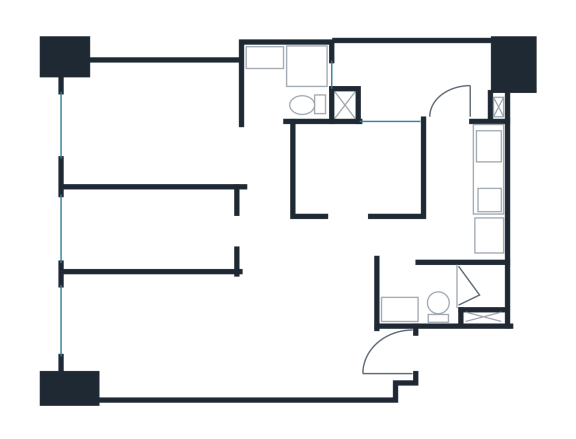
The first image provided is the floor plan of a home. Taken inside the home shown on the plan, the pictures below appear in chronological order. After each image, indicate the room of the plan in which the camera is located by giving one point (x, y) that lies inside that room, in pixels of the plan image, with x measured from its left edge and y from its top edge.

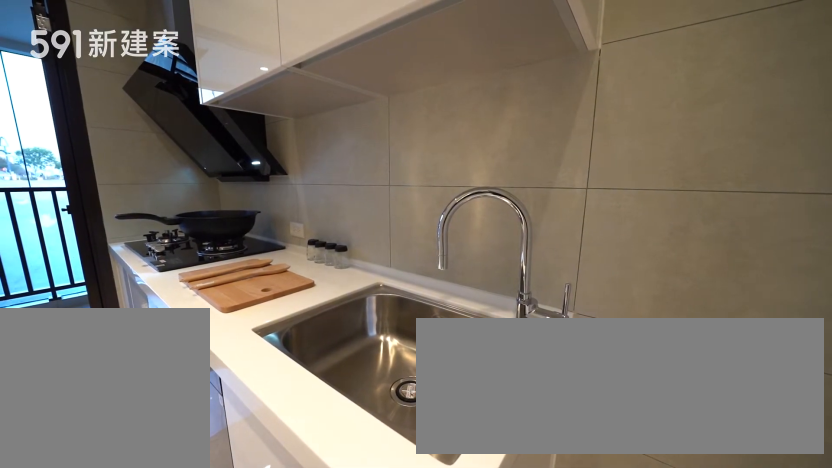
(466, 184)
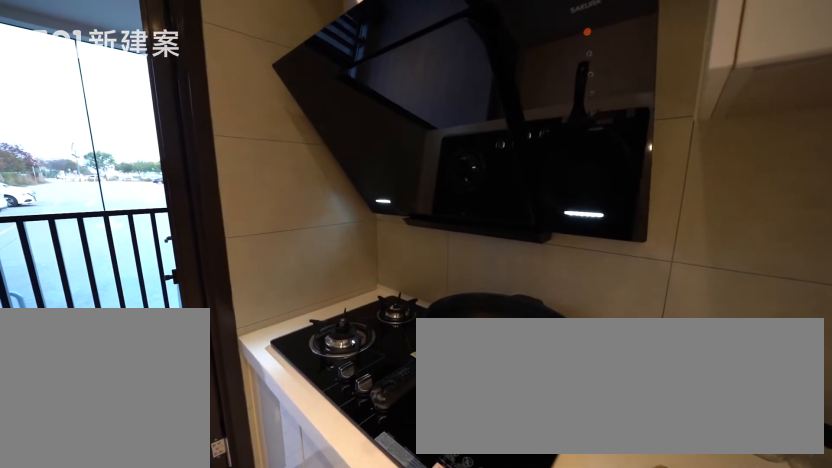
(466, 184)
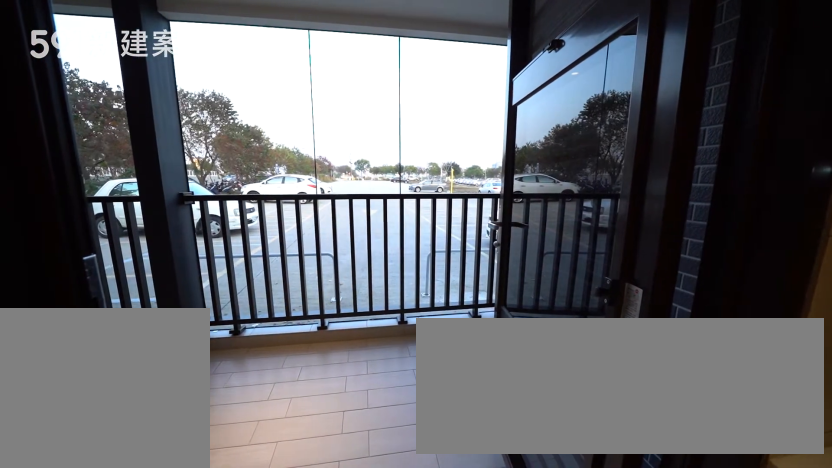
(419, 80)
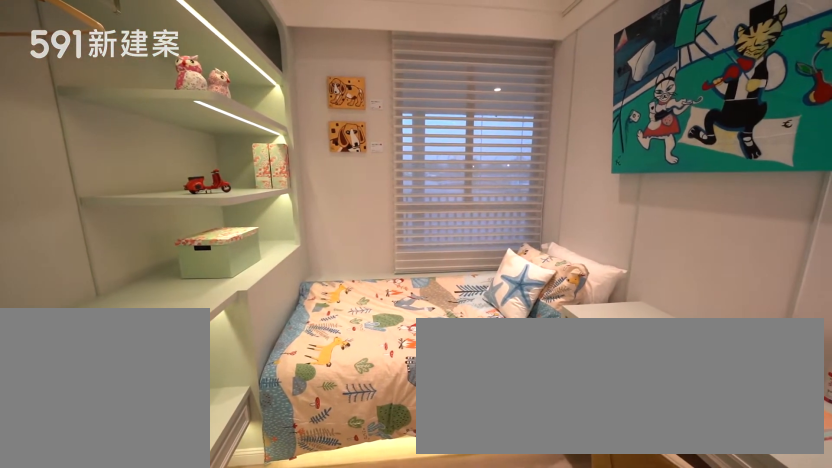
(358, 166)
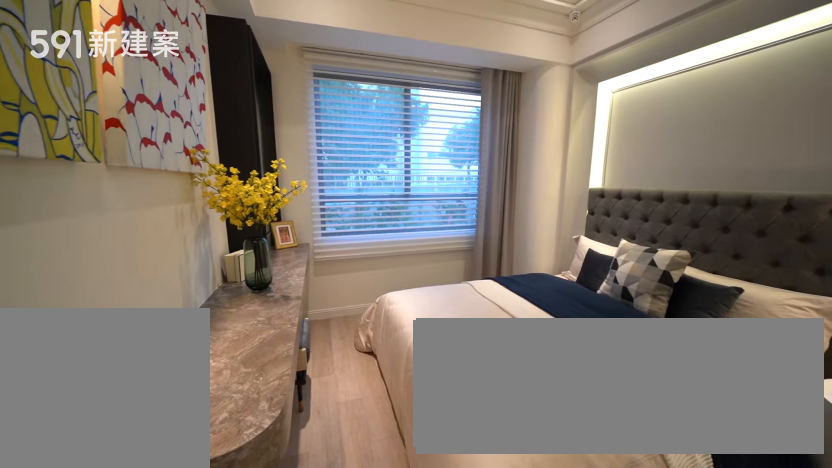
(146, 123)
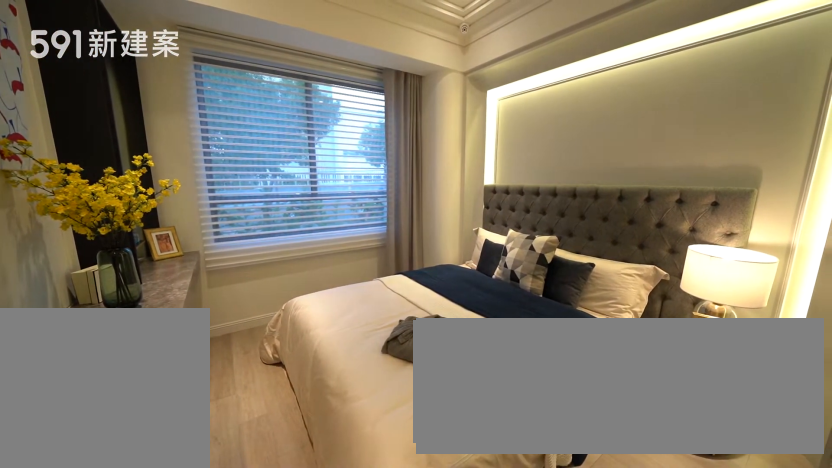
(146, 123)
